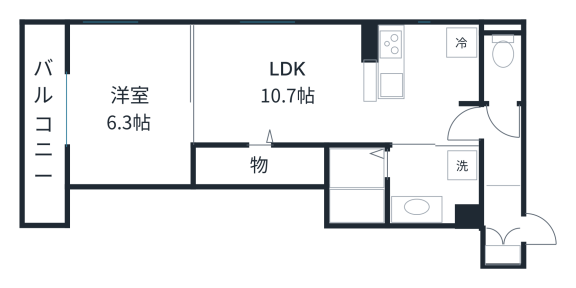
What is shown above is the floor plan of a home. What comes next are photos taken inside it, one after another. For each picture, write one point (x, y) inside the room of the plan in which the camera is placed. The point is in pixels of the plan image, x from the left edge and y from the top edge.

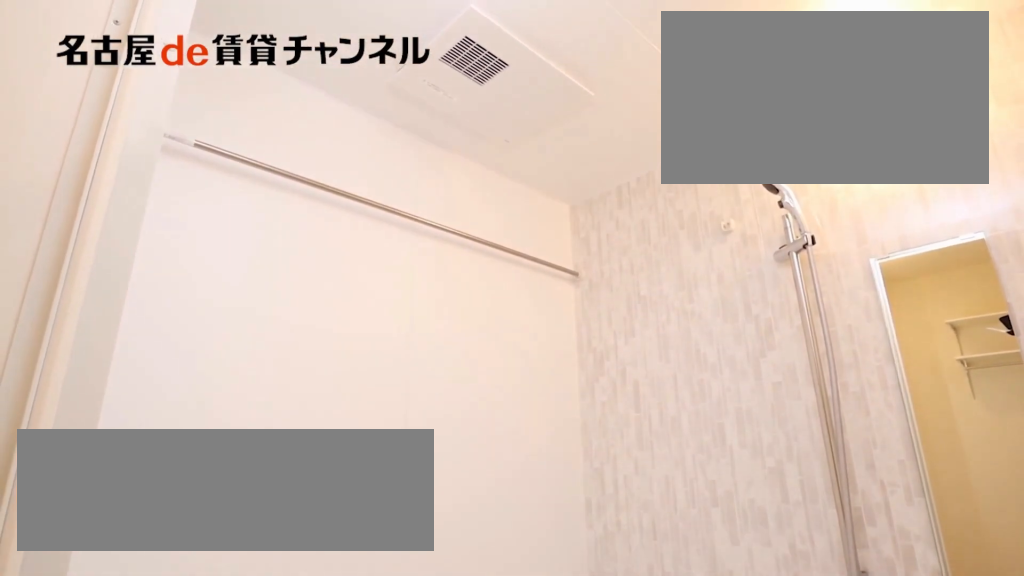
(357, 188)
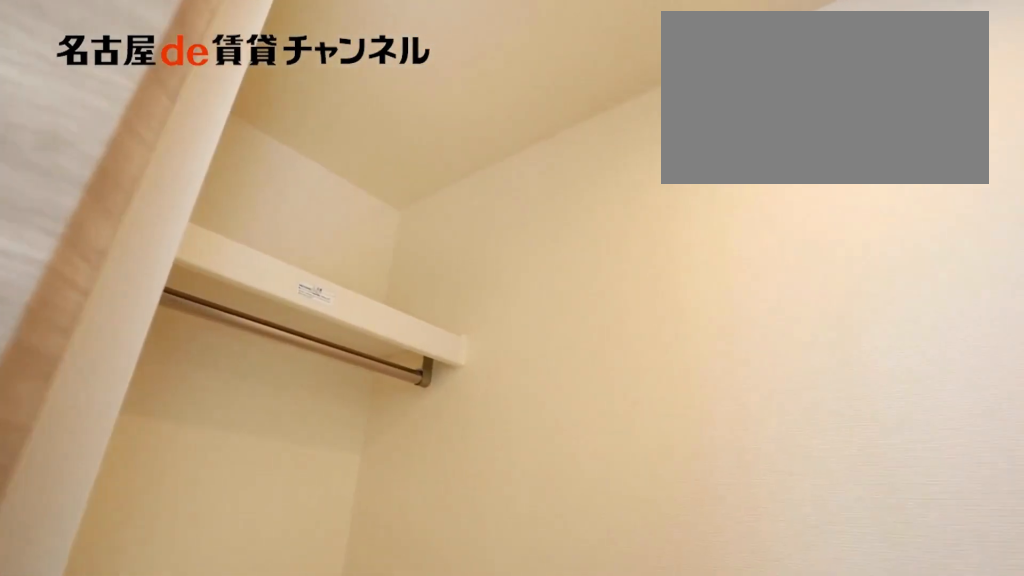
(259, 167)
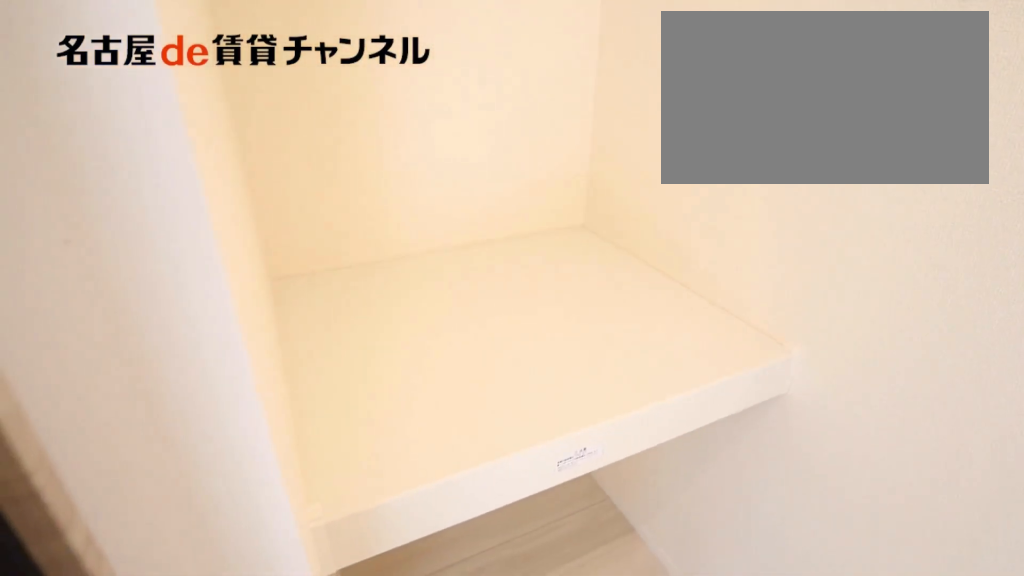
(259, 167)
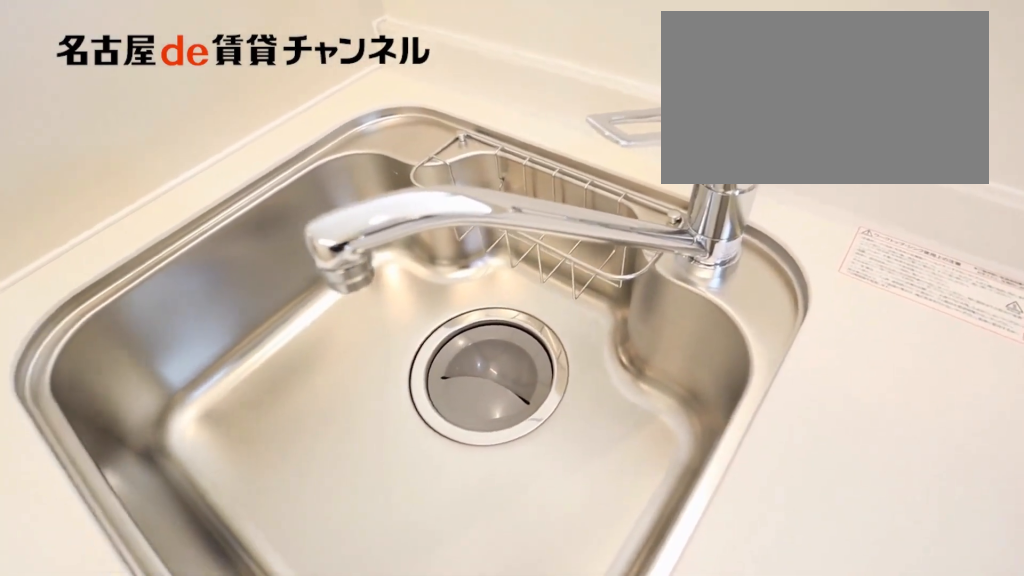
(421, 62)
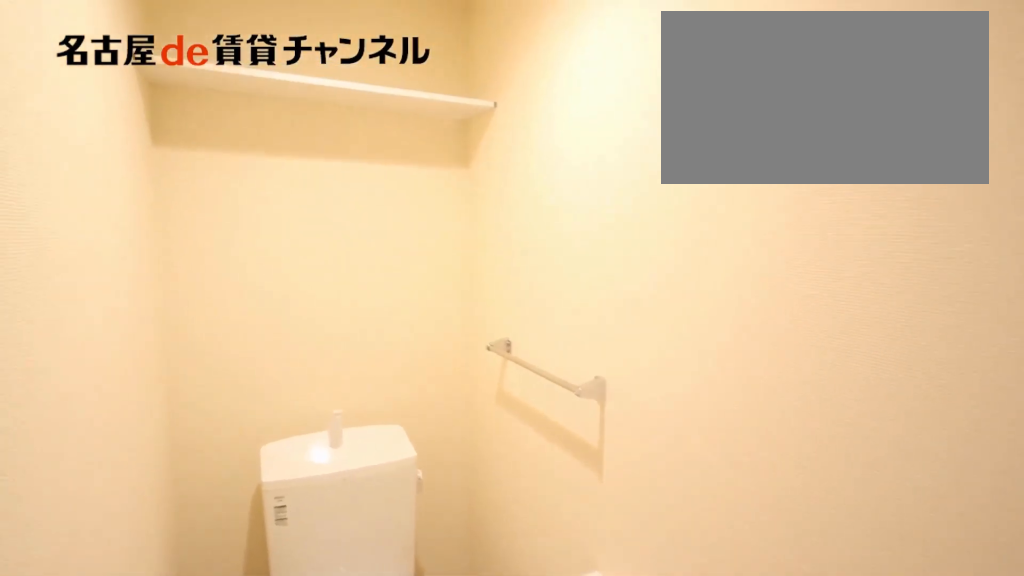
(502, 67)
